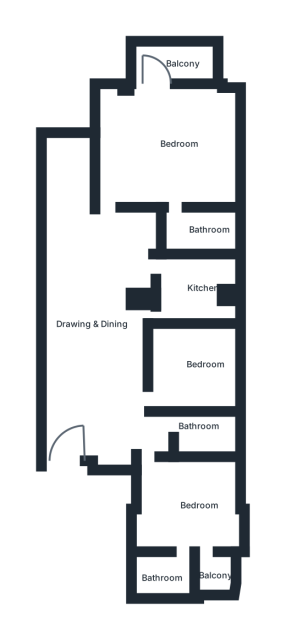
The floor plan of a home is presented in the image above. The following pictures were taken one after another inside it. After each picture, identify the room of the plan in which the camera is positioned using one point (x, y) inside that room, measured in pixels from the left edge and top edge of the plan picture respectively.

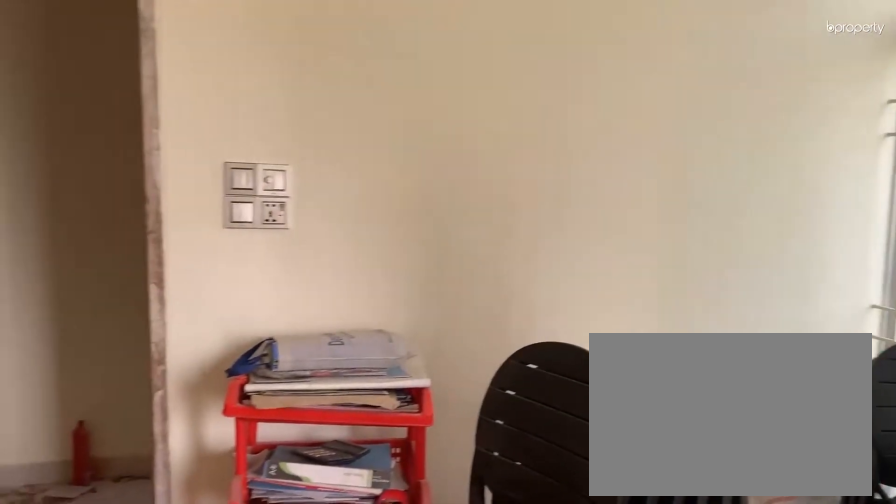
(194, 525)
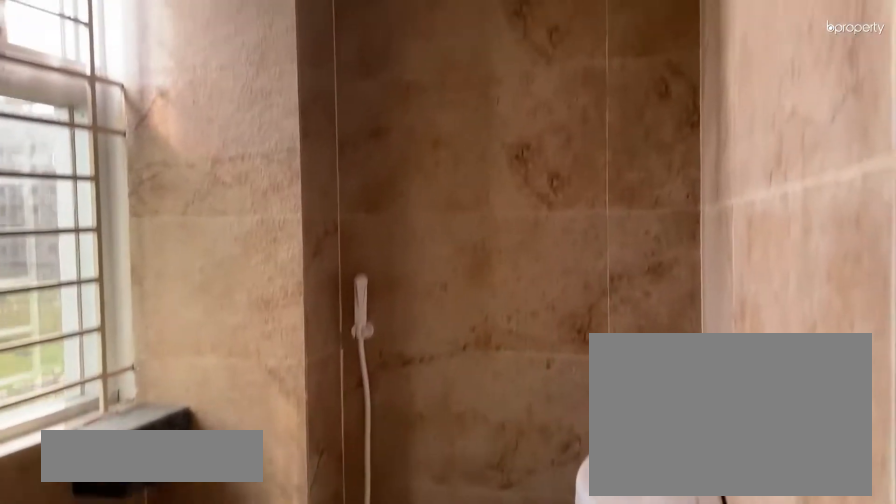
(170, 581)
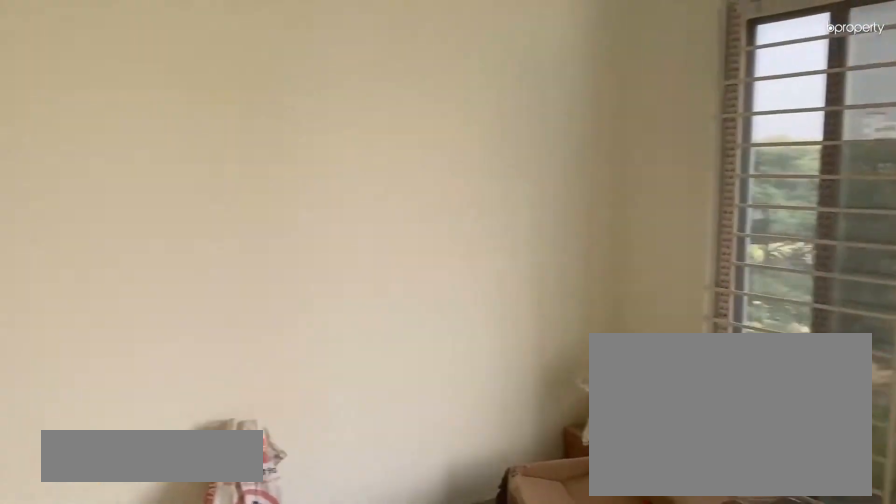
(186, 362)
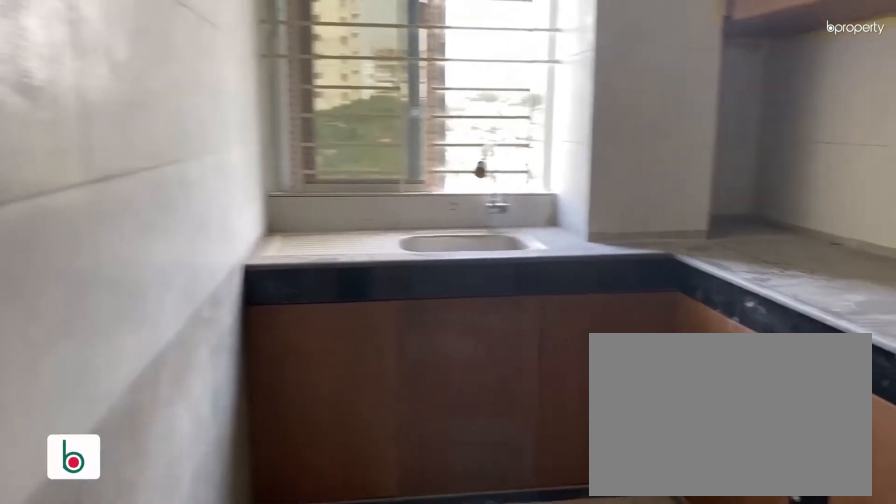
(195, 286)
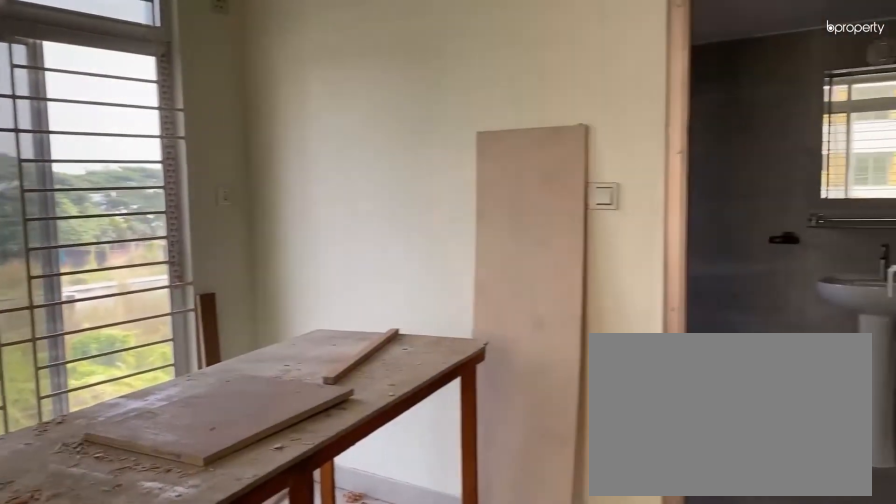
(176, 139)
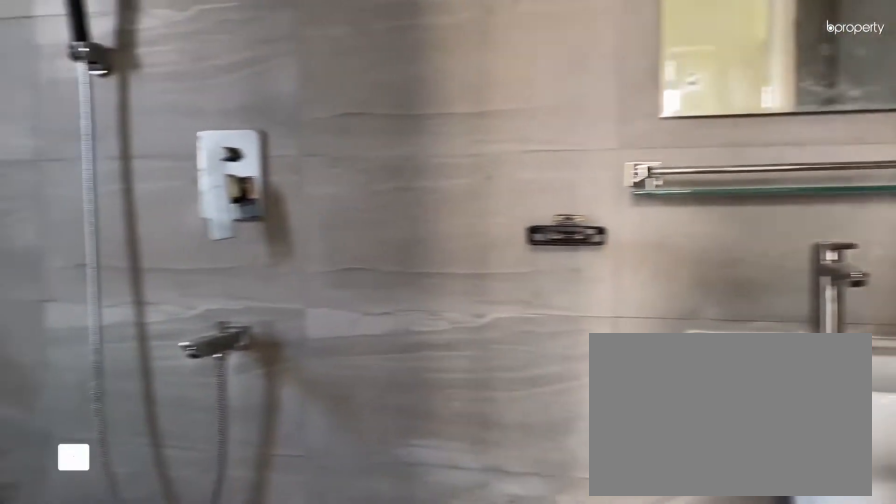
(187, 228)
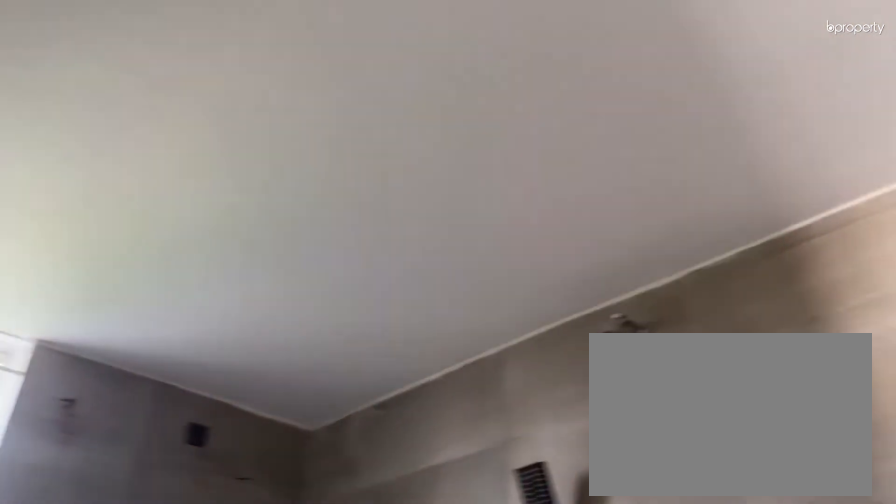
(187, 228)
